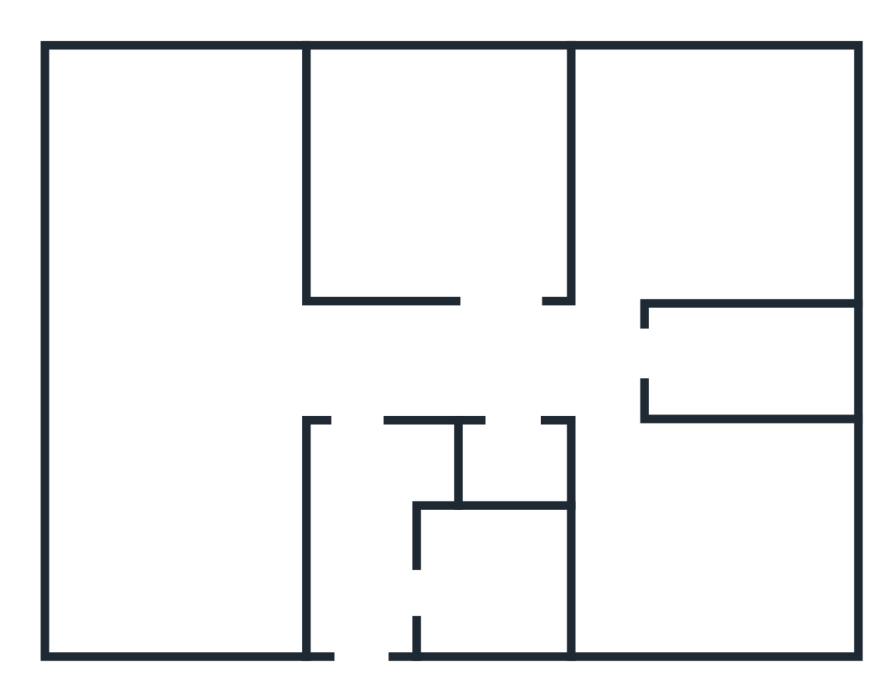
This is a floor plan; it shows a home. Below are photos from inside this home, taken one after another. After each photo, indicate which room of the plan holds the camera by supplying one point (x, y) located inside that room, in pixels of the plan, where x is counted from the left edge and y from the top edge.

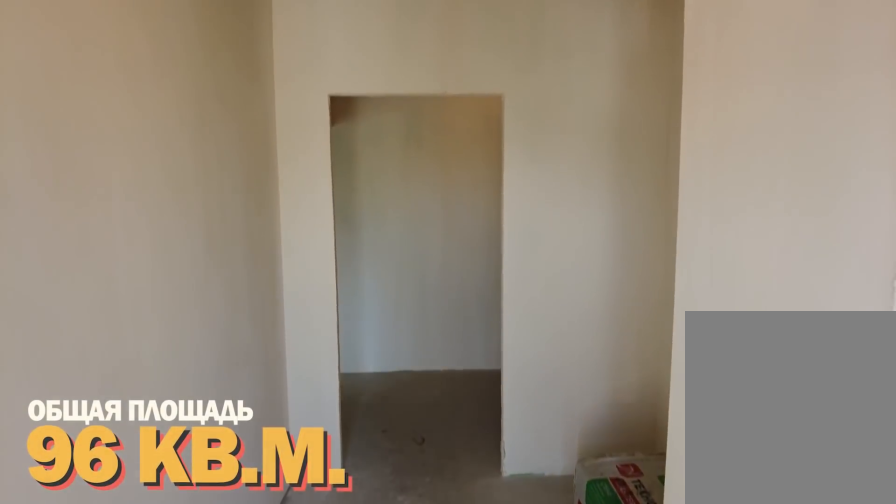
(363, 629)
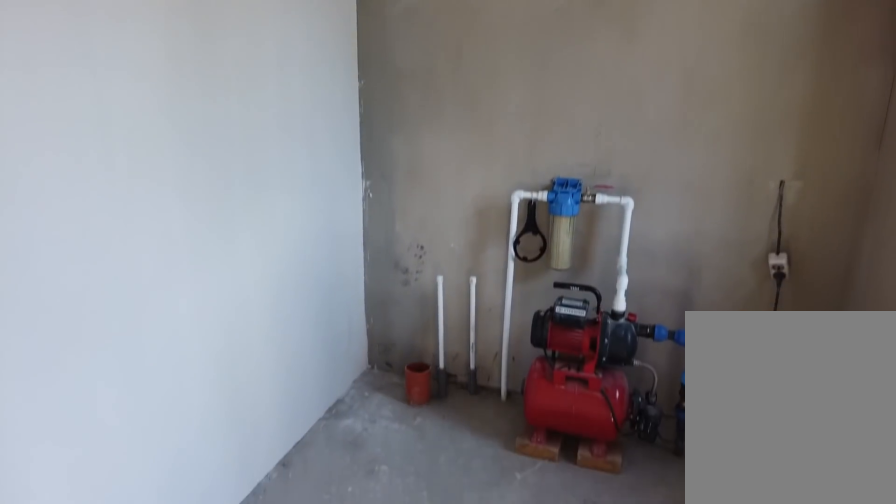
(363, 629)
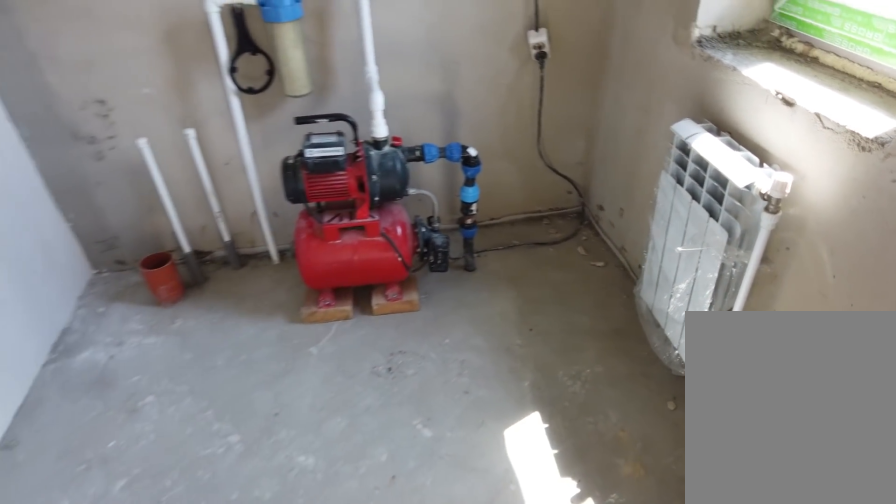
(461, 621)
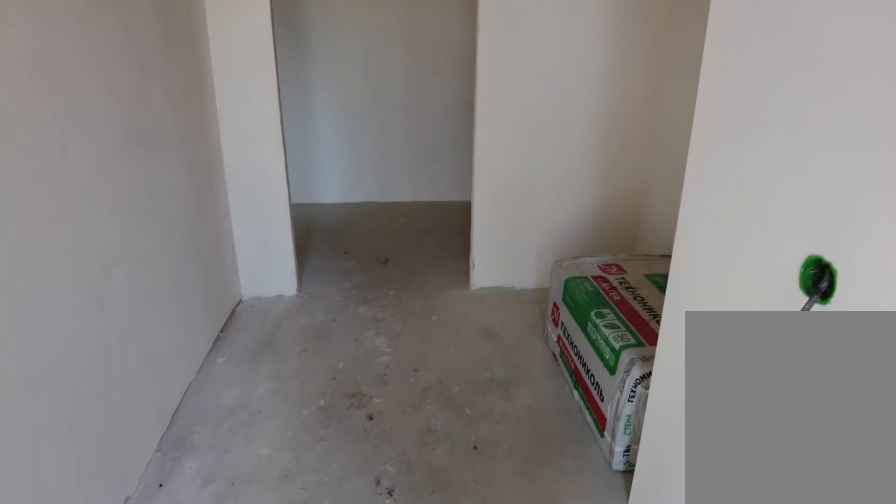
(378, 612)
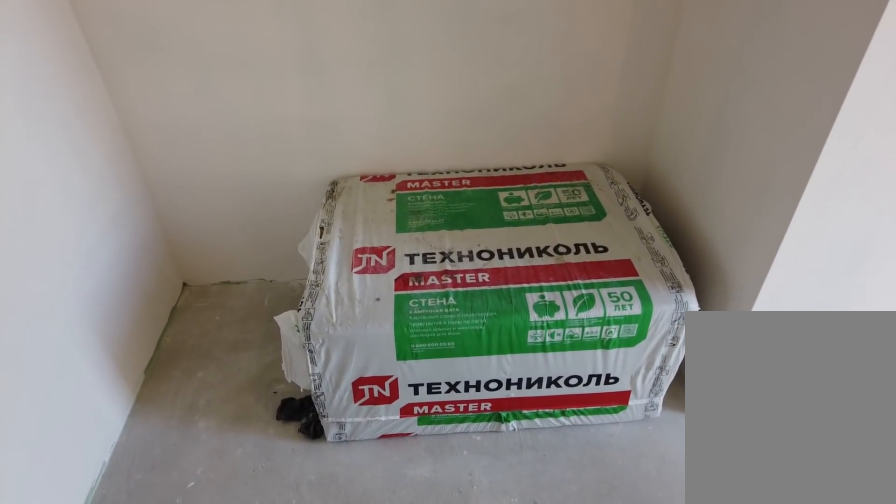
(354, 491)
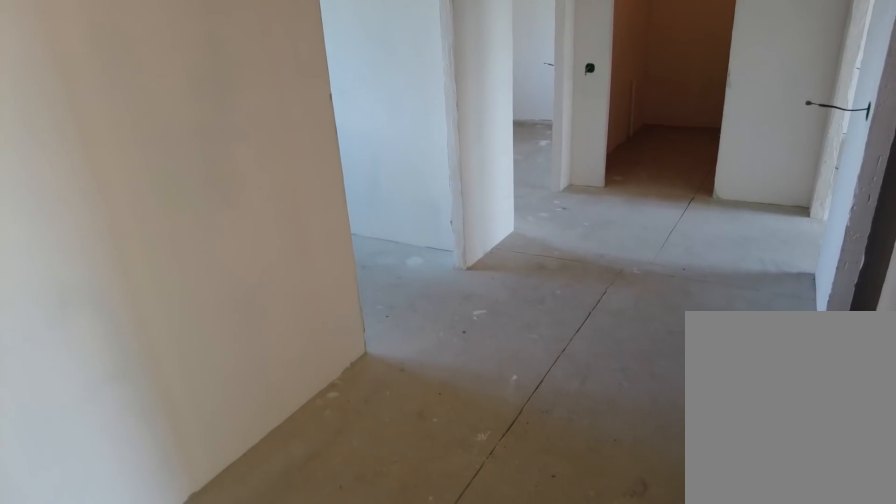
(362, 391)
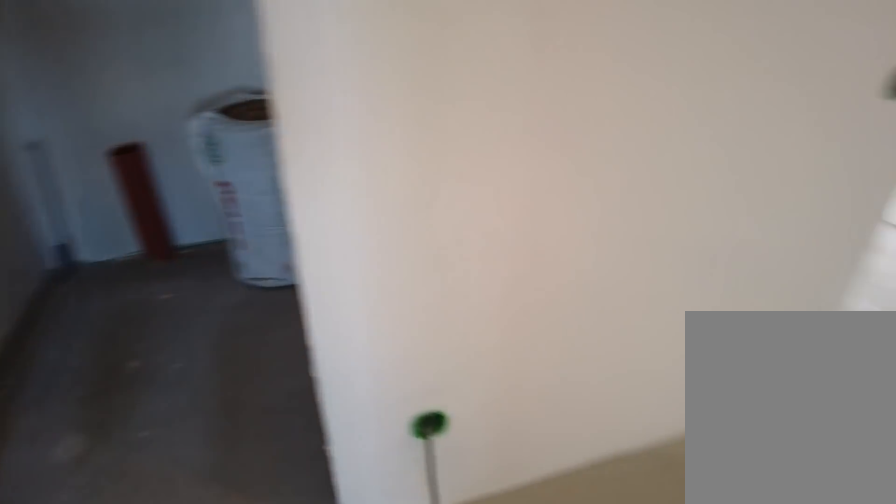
(526, 382)
